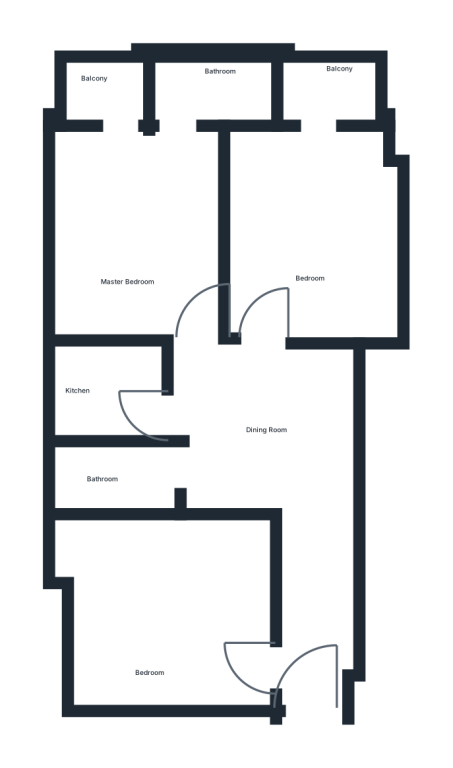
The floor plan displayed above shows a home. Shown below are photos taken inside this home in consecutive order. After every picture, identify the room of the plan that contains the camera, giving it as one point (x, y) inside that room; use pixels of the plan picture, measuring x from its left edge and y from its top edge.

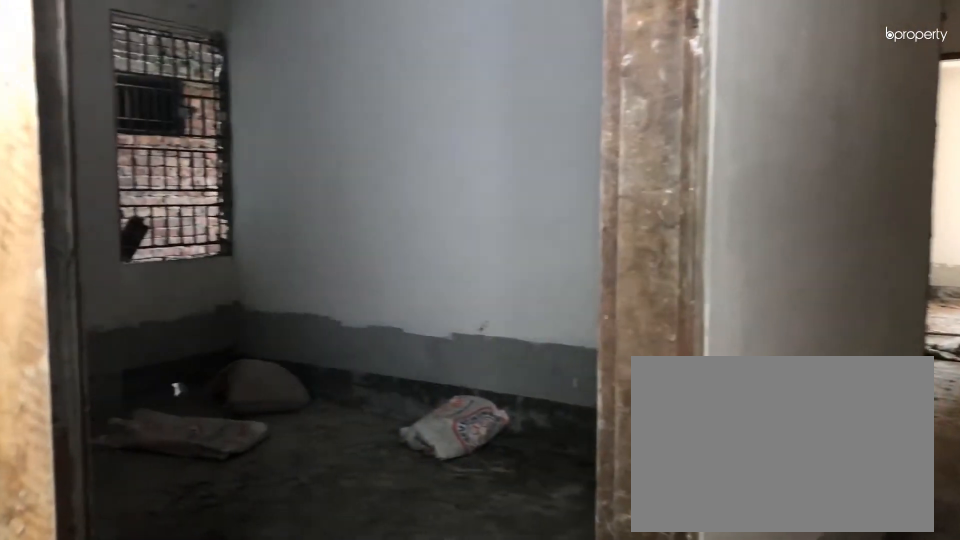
(254, 664)
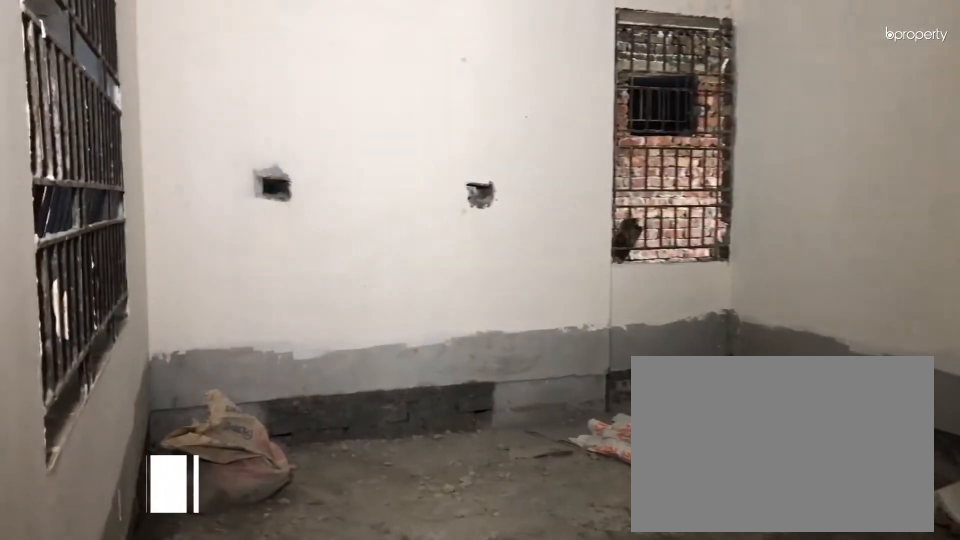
(153, 620)
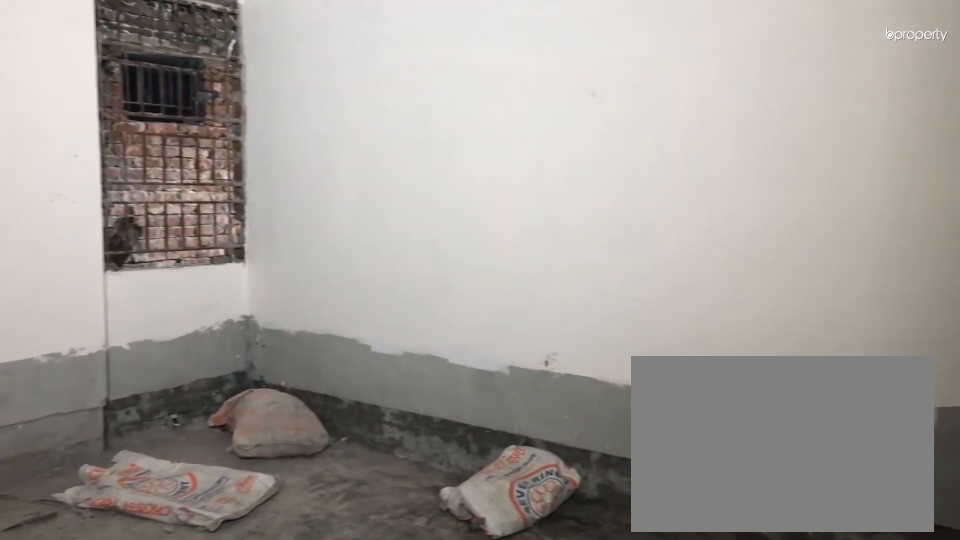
(153, 620)
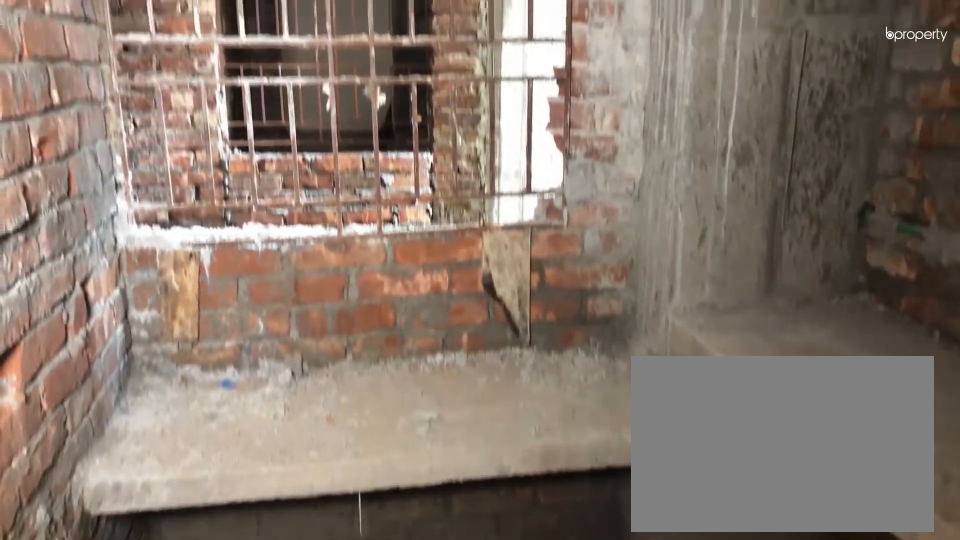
(94, 389)
